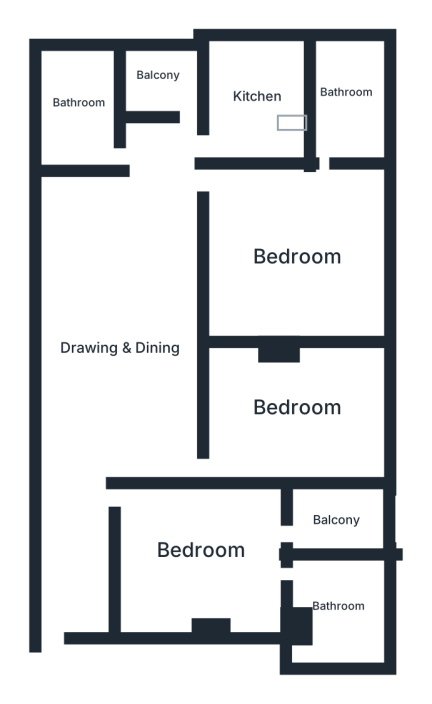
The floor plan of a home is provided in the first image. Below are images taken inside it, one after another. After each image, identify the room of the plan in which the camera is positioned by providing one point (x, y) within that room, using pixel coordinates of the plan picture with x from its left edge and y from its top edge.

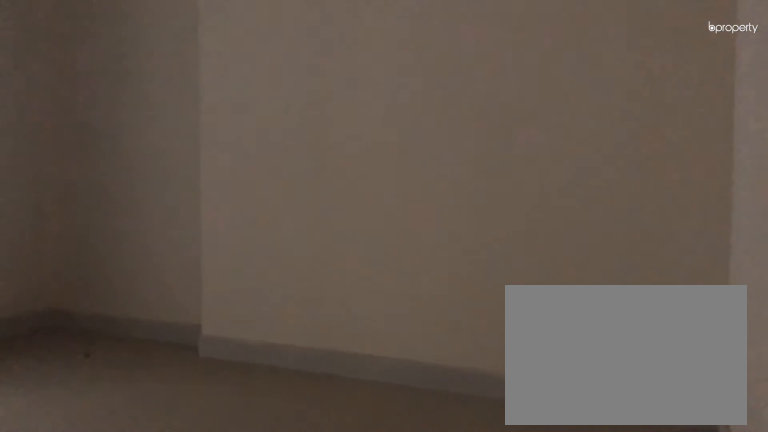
(200, 552)
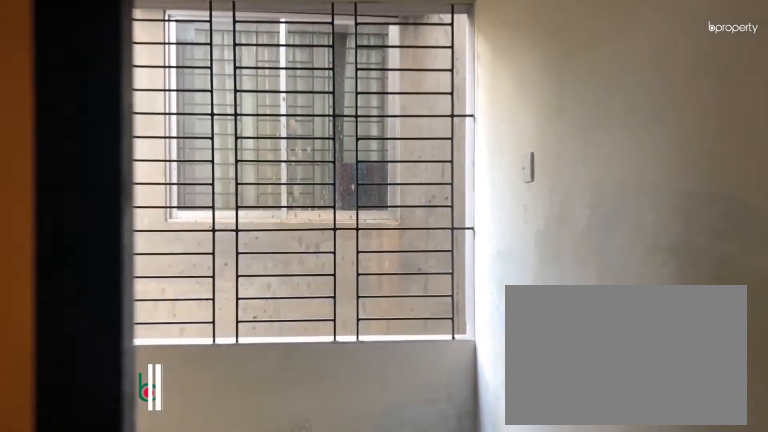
(337, 521)
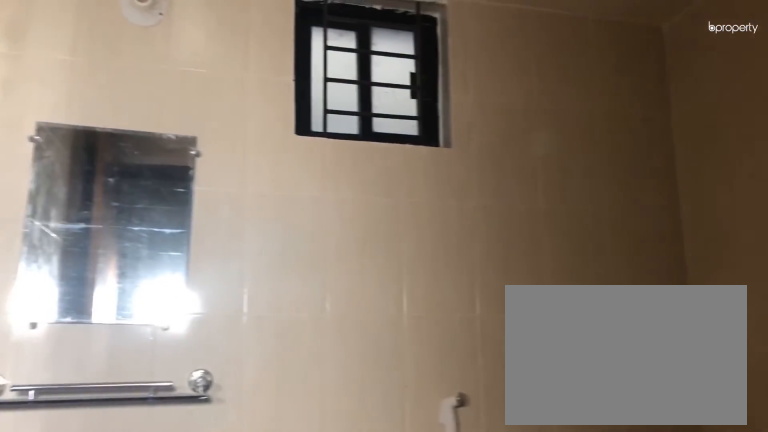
(340, 609)
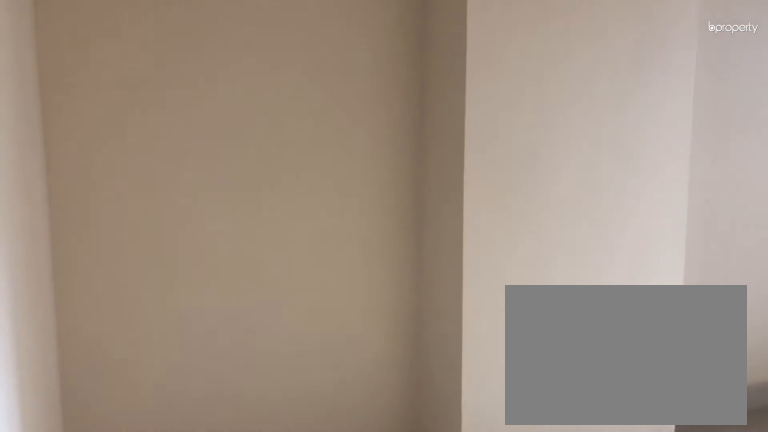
(299, 406)
